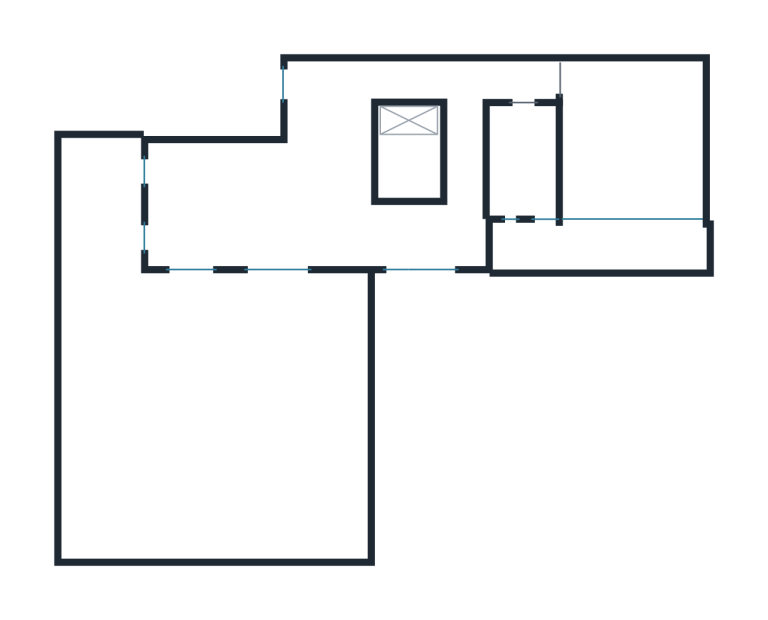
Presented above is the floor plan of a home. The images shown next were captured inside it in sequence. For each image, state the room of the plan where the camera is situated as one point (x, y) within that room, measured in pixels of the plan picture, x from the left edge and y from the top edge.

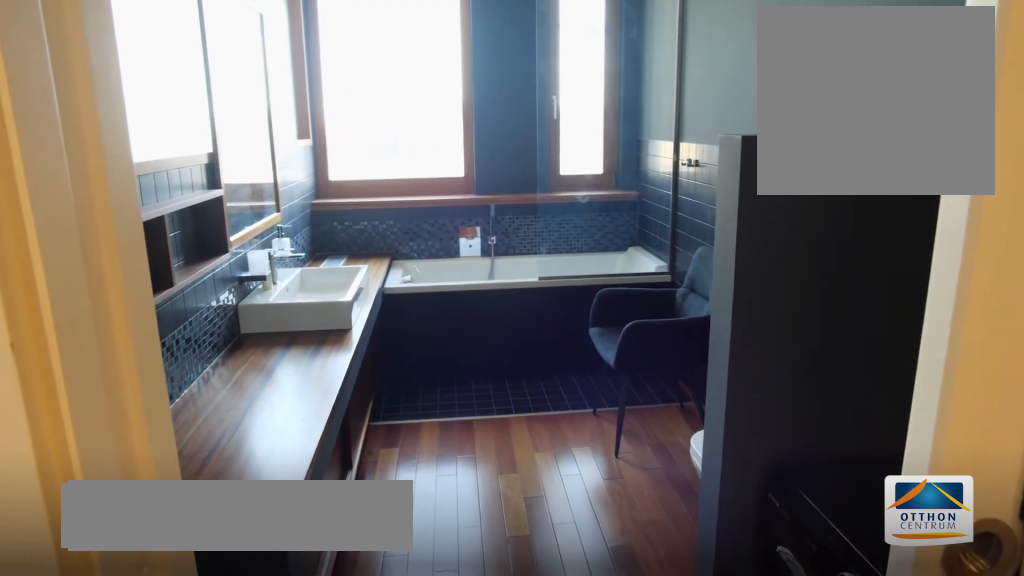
(522, 156)
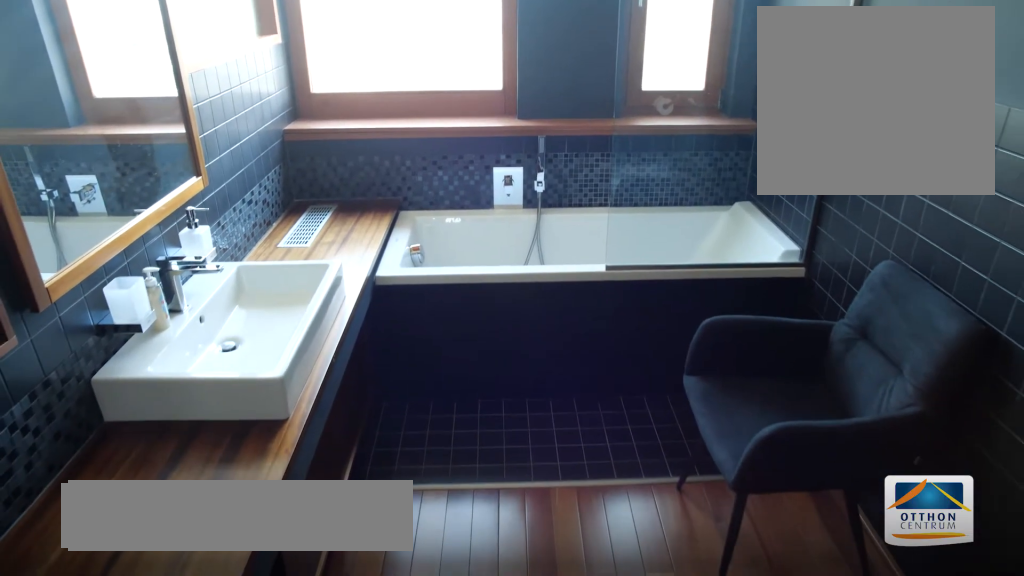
(522, 157)
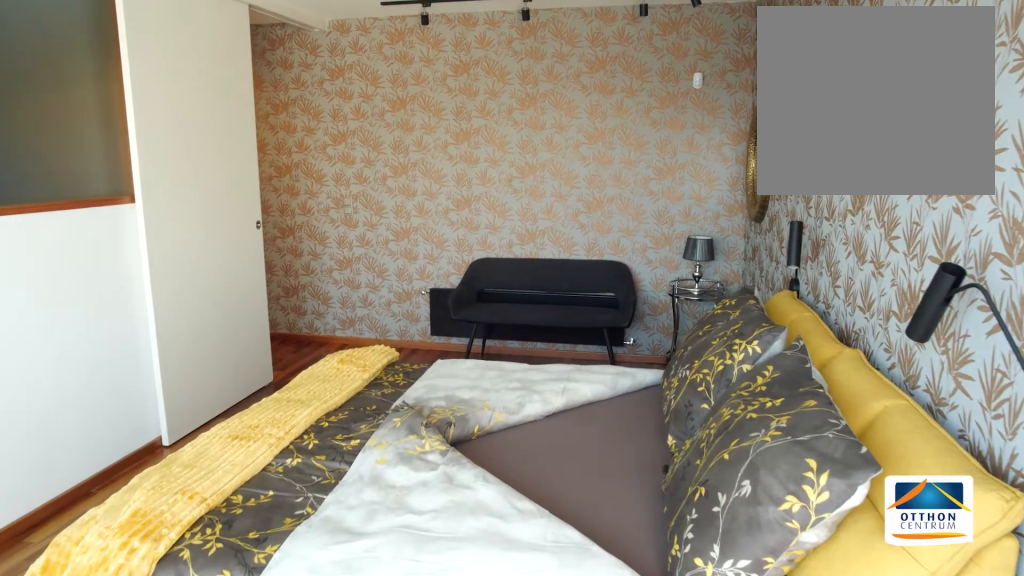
(635, 157)
